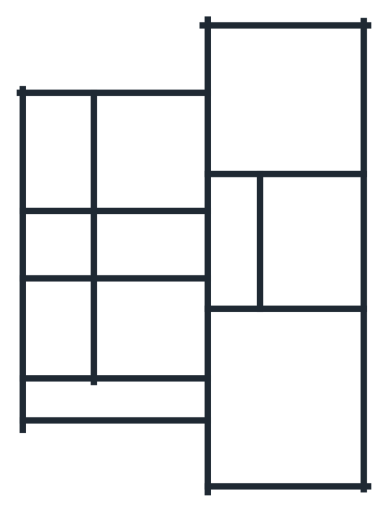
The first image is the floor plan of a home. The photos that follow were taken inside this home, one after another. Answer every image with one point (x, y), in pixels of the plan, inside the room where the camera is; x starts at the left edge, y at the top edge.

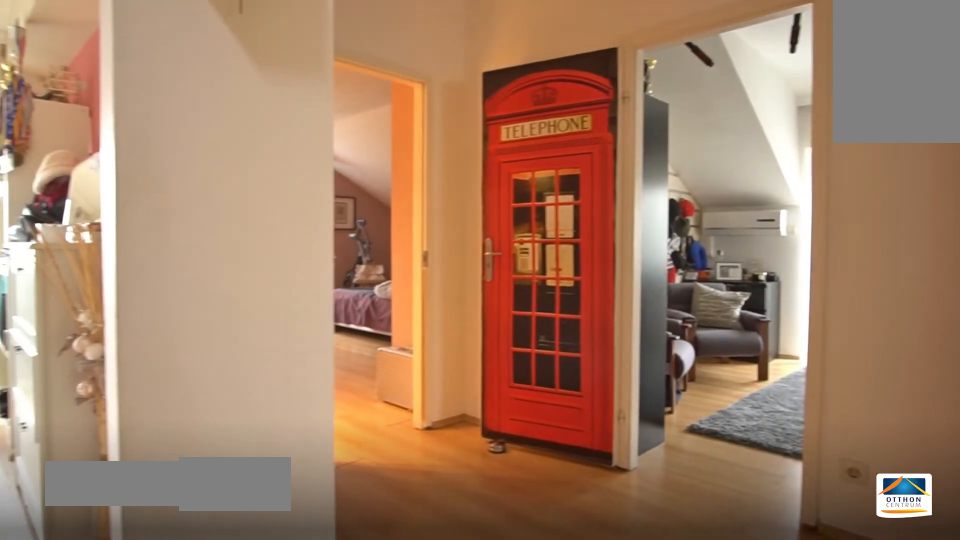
(233, 248)
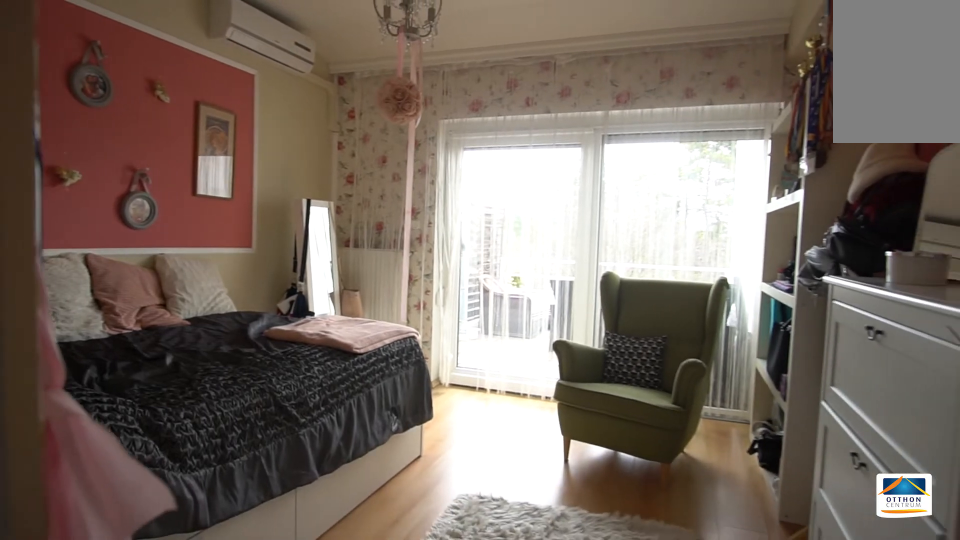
(151, 144)
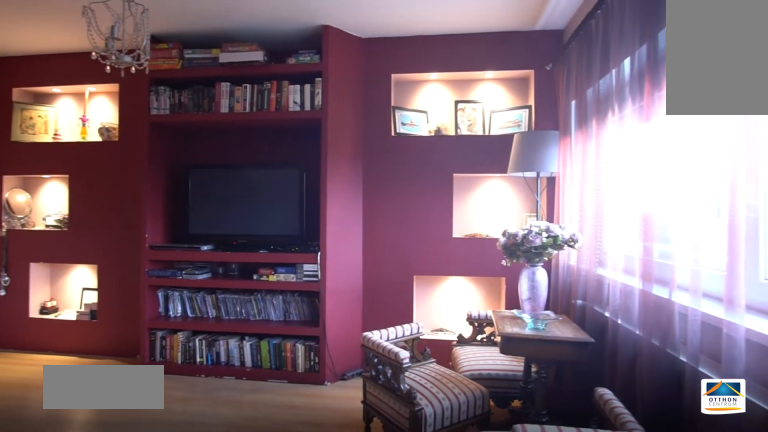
(291, 109)
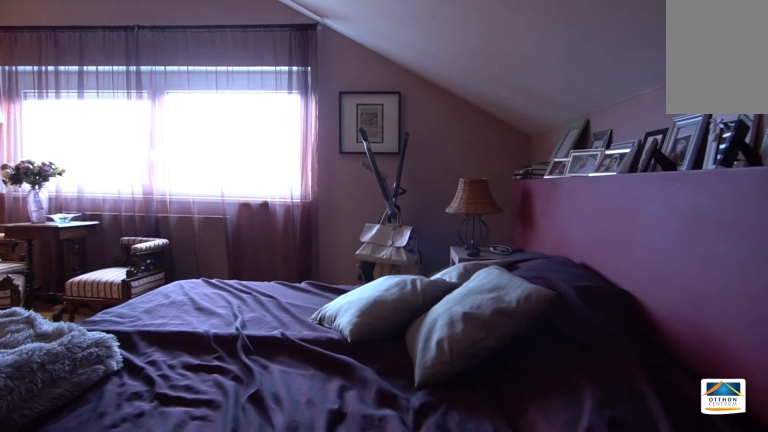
(291, 103)
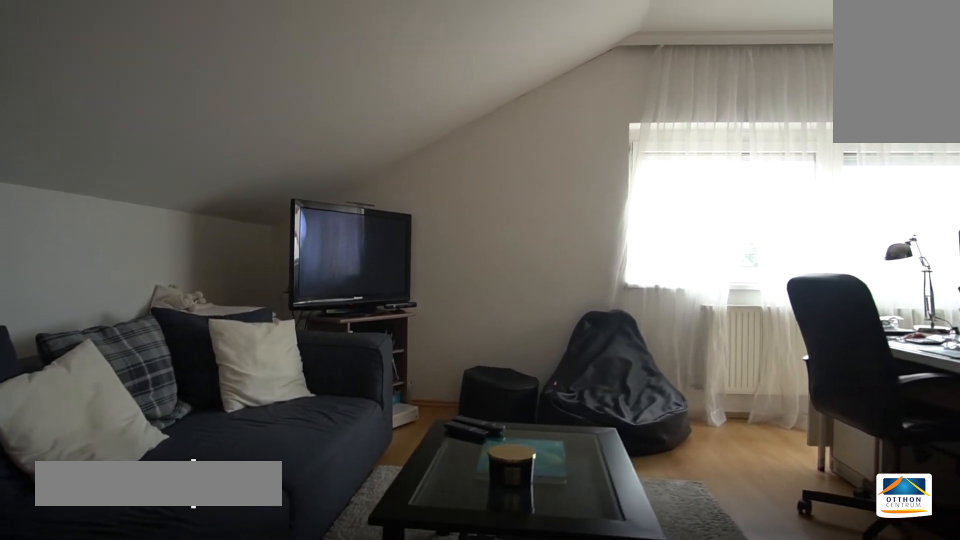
(291, 405)
